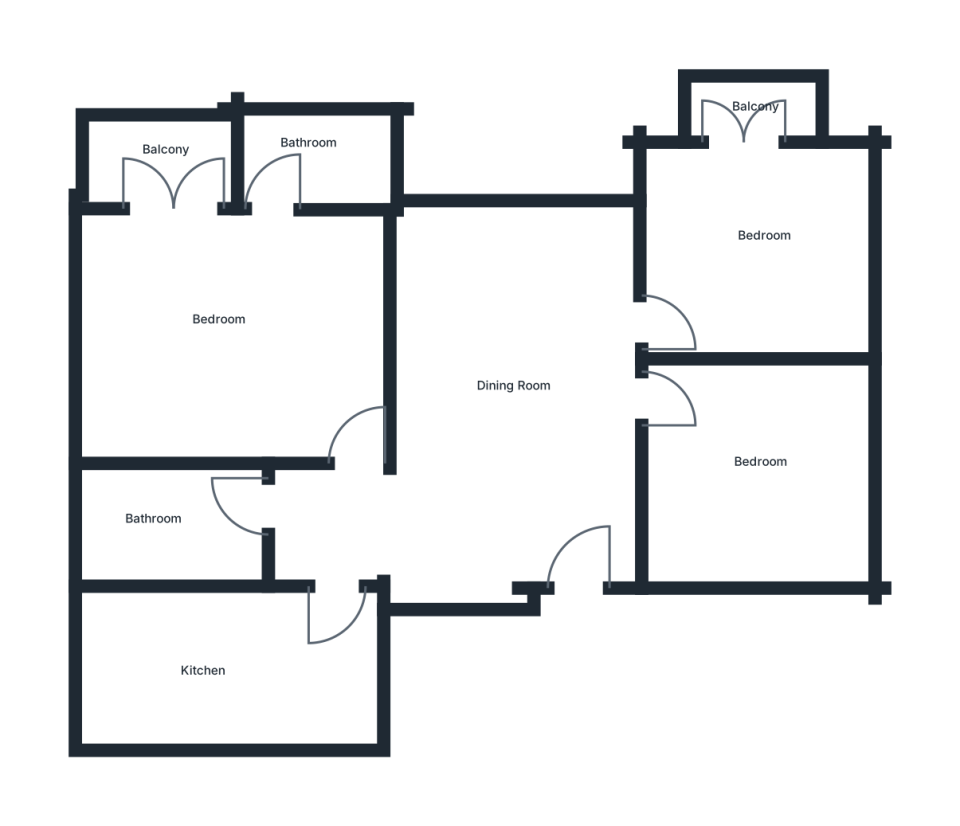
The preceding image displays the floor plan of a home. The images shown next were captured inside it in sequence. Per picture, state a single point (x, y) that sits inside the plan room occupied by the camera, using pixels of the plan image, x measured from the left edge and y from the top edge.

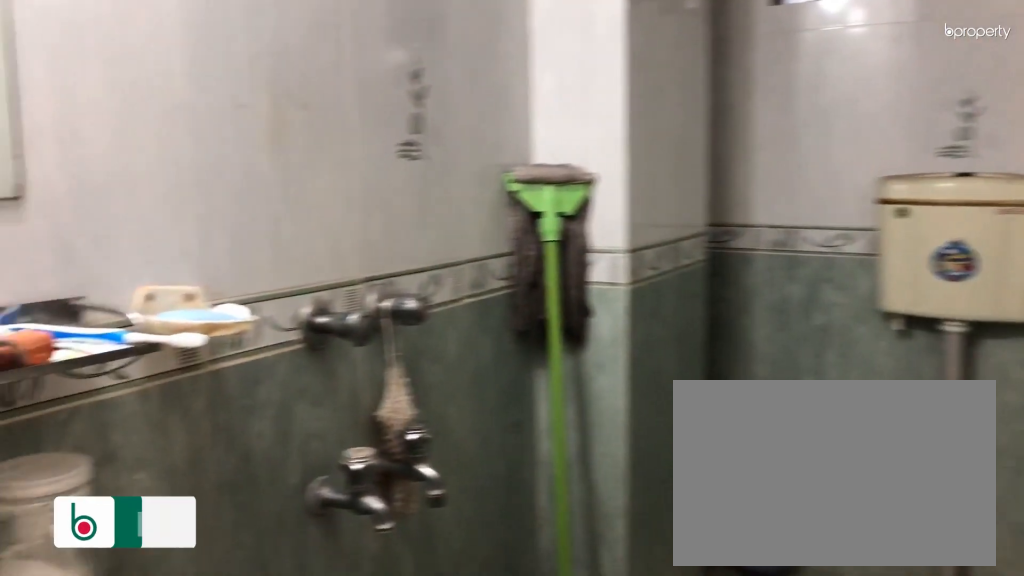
(189, 508)
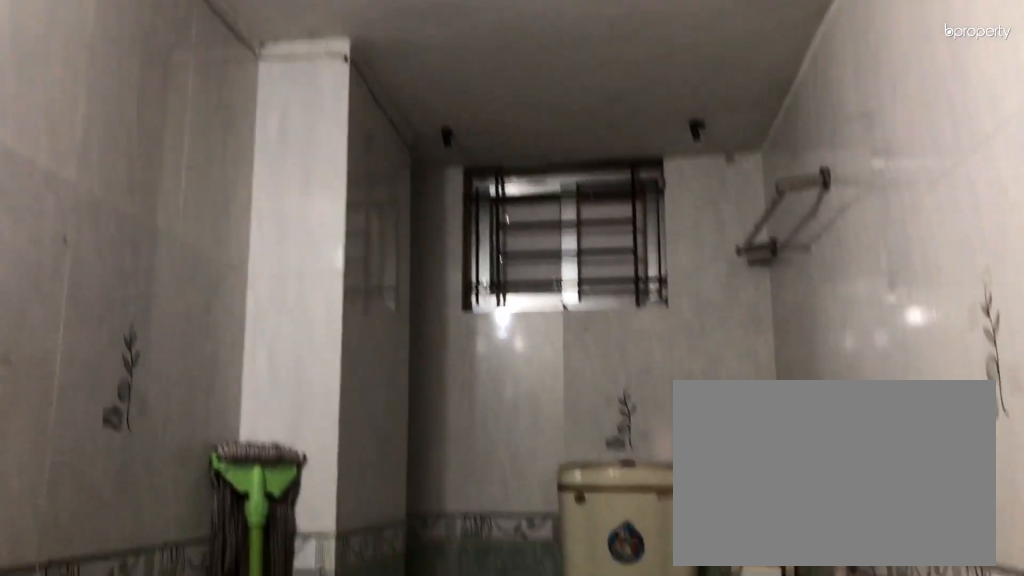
(189, 508)
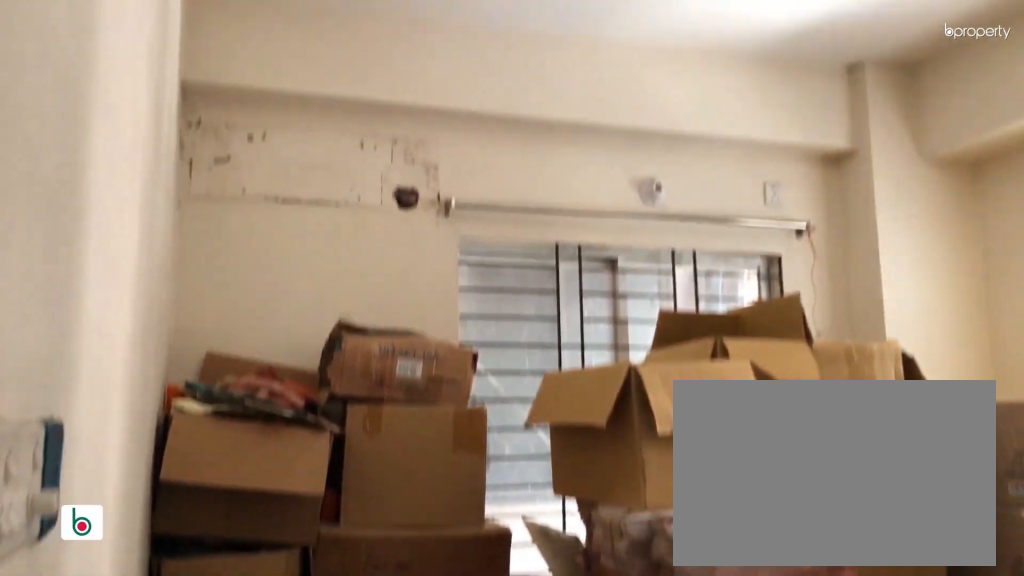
(257, 325)
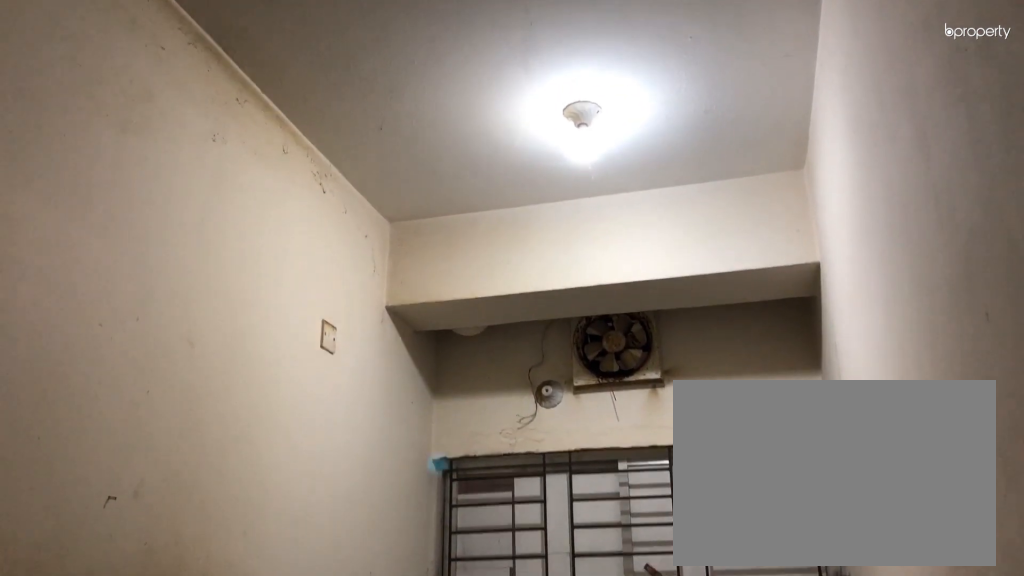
(205, 666)
